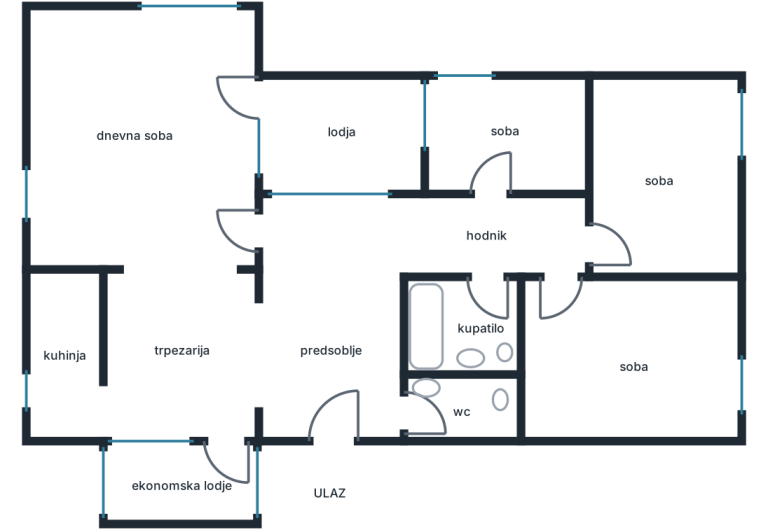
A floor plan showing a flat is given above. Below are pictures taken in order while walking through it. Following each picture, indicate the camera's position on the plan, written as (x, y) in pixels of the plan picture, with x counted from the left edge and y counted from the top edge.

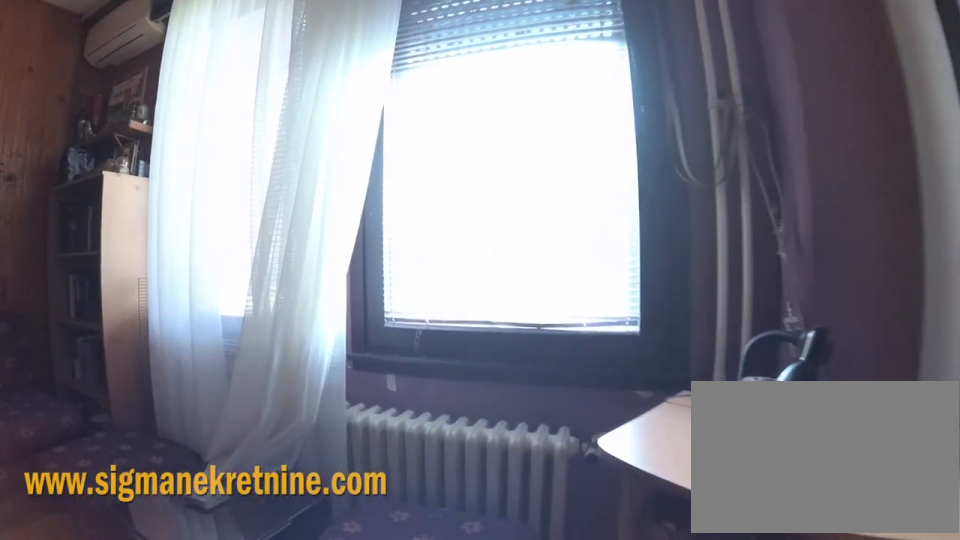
(656, 247)
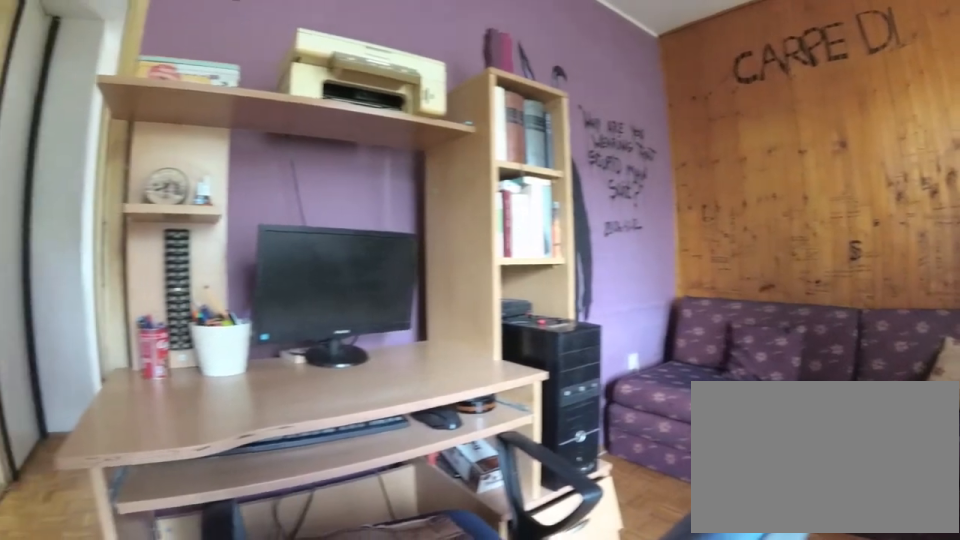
(696, 248)
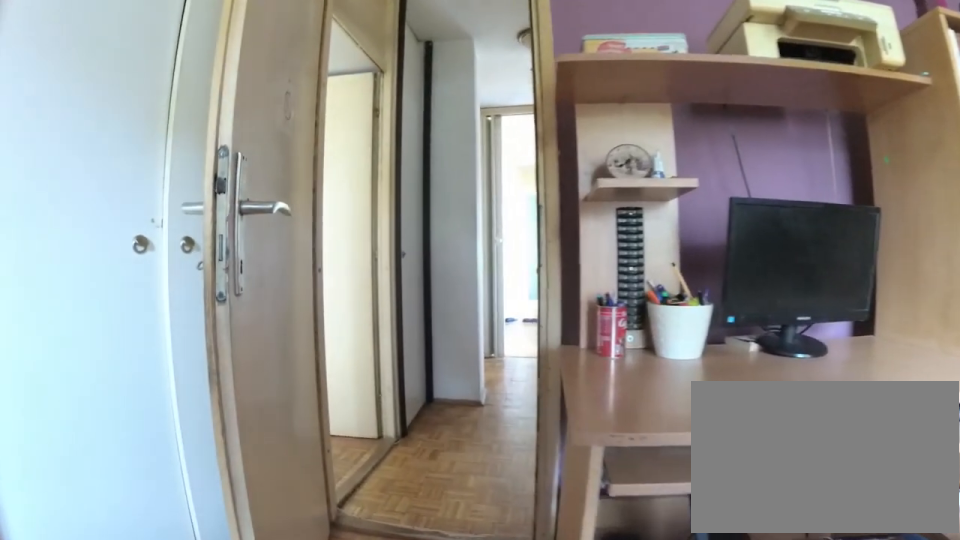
(696, 240)
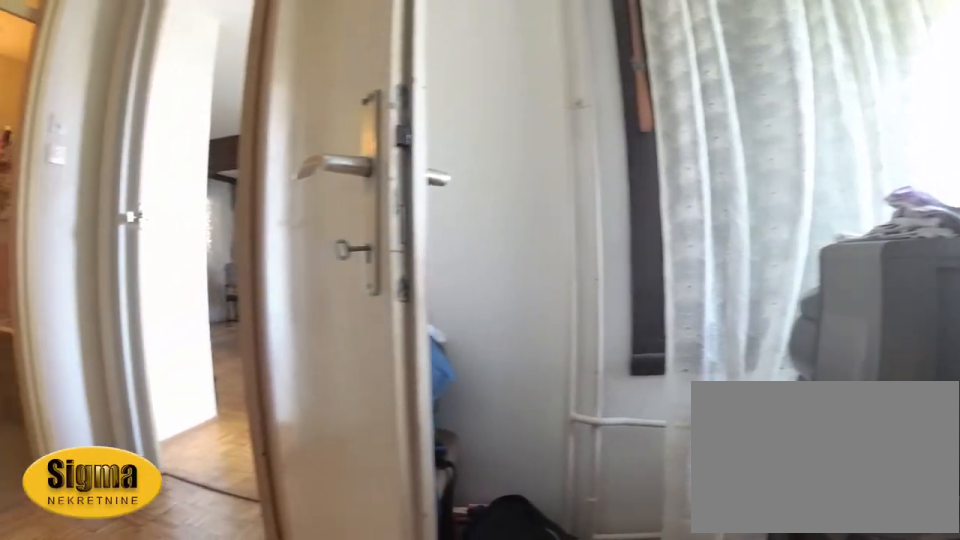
(549, 130)
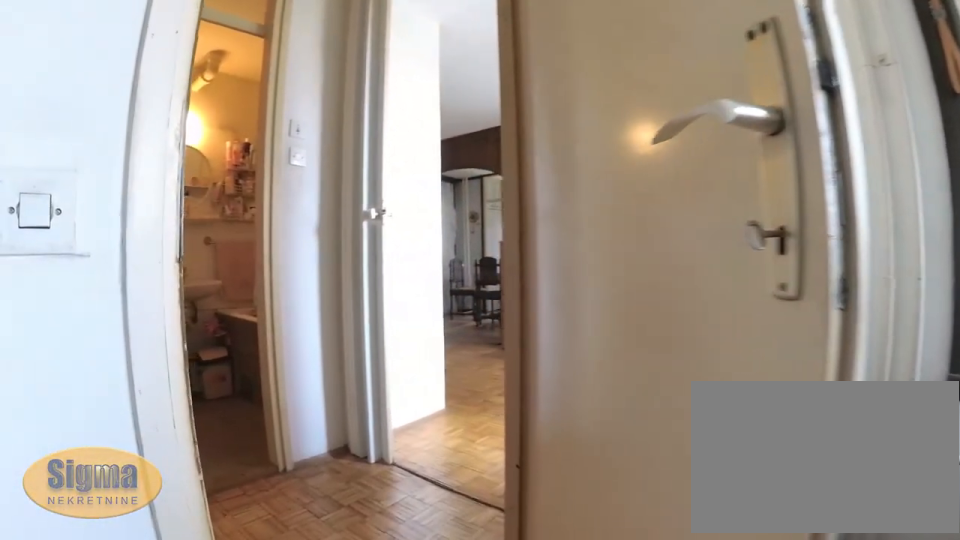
(526, 141)
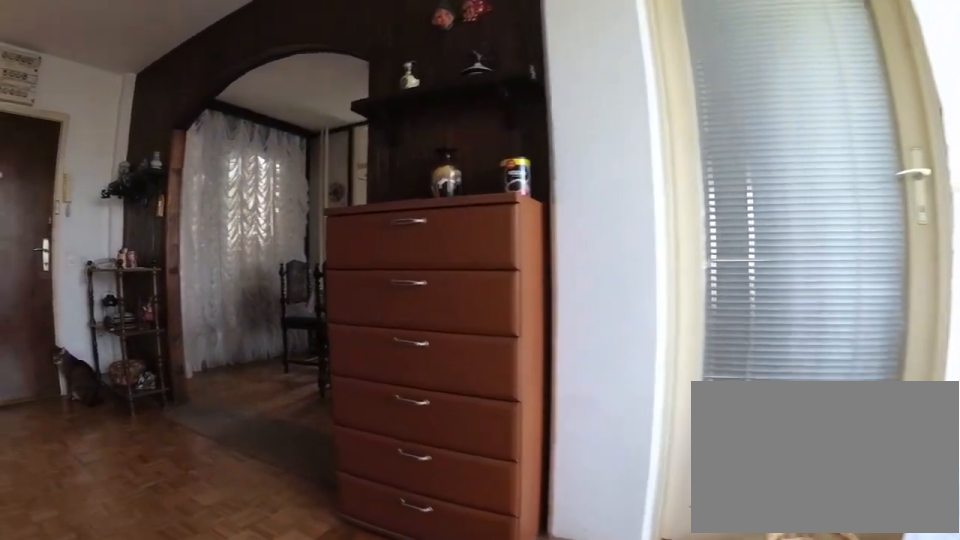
(332, 225)
